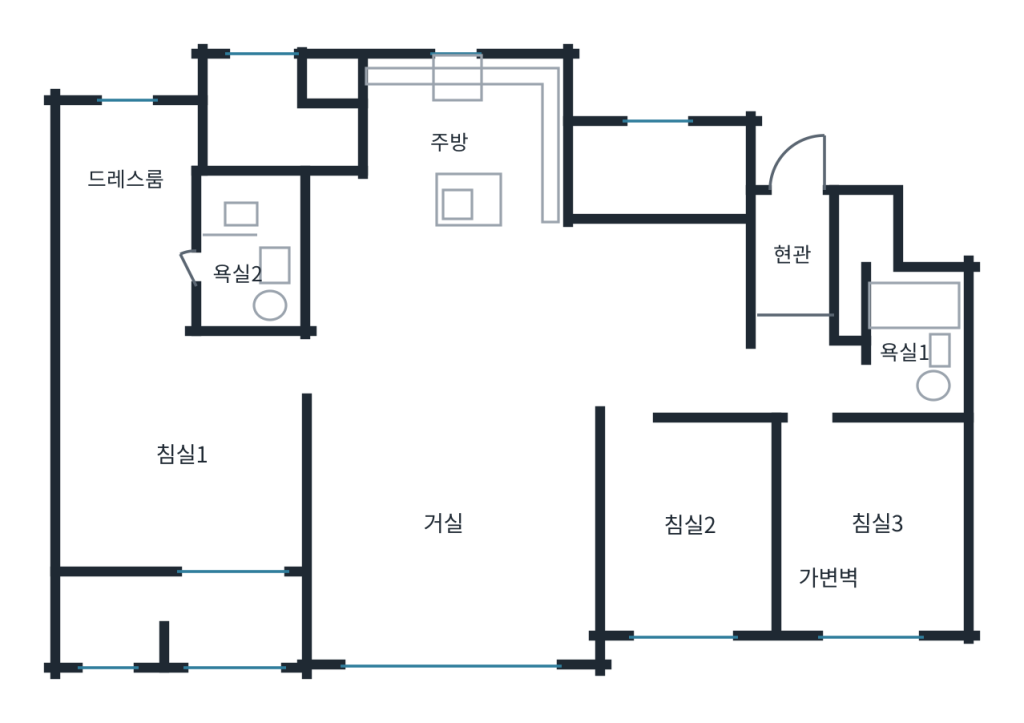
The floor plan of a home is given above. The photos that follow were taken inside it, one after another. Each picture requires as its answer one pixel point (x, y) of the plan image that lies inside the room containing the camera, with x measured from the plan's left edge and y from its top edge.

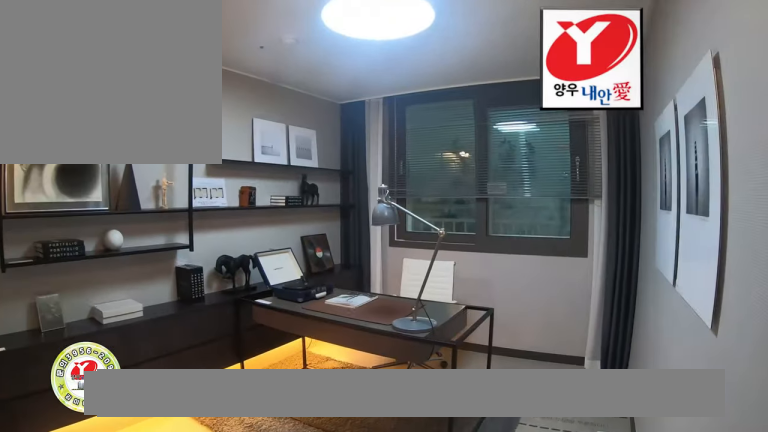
(688, 543)
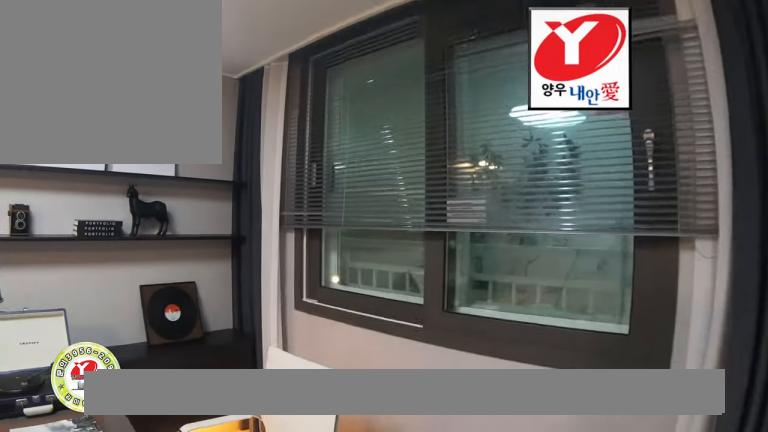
(688, 543)
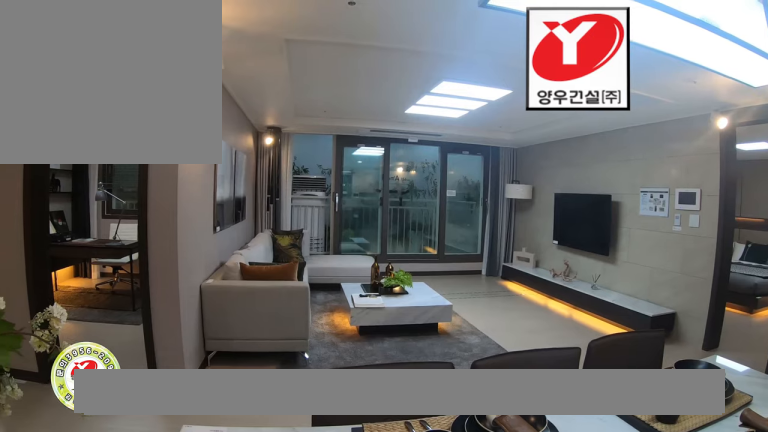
(547, 320)
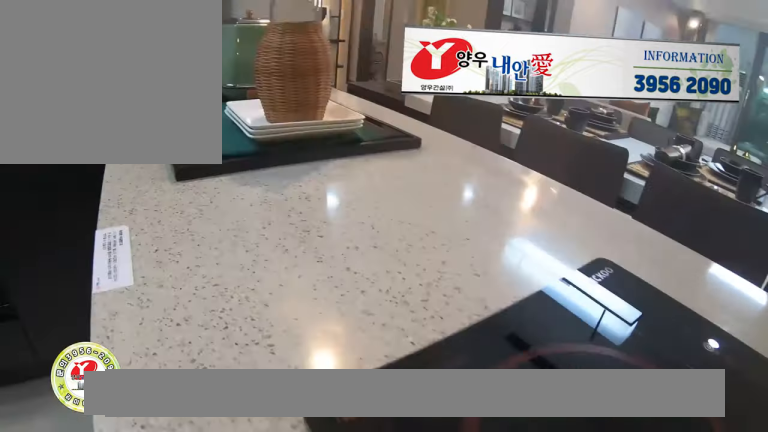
(470, 145)
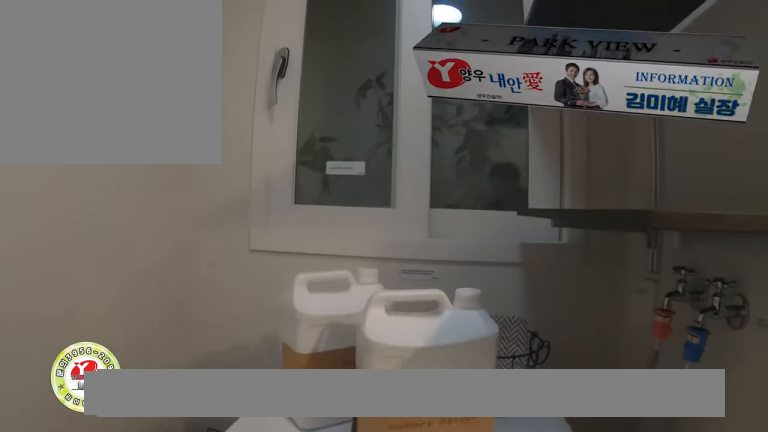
(303, 128)
